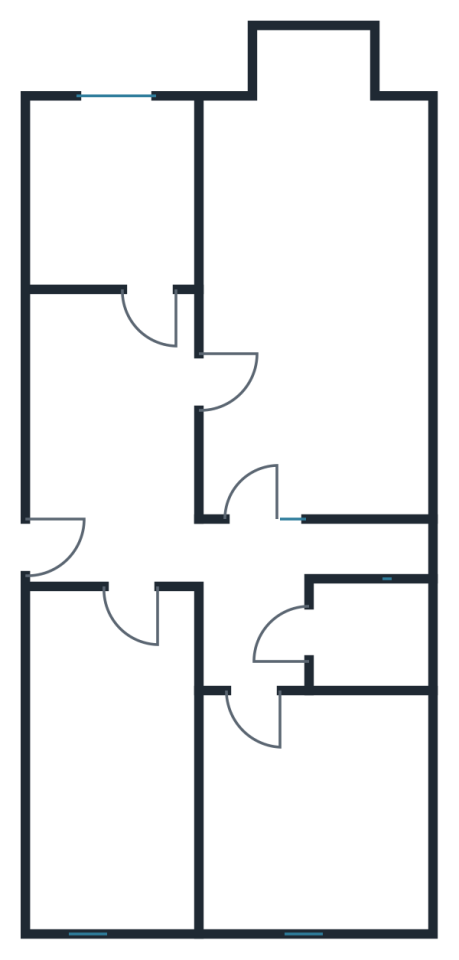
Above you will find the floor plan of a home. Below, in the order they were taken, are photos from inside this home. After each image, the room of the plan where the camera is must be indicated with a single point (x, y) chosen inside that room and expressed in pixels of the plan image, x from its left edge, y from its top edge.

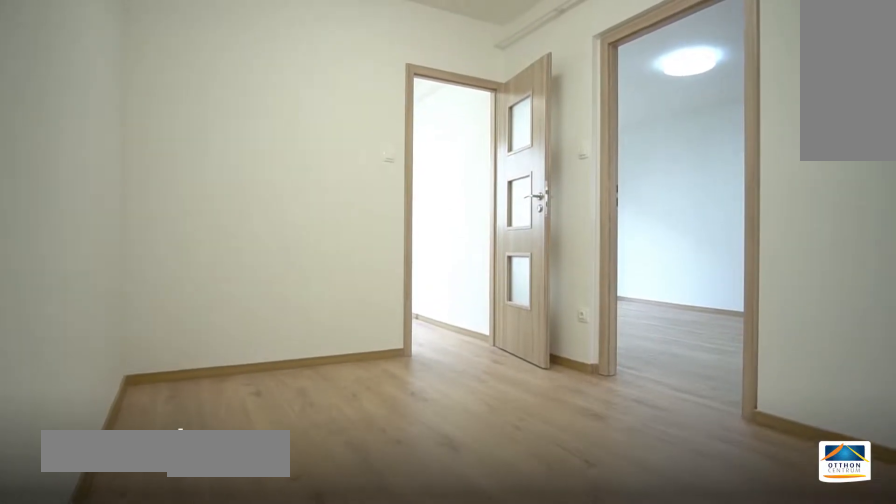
(104, 424)
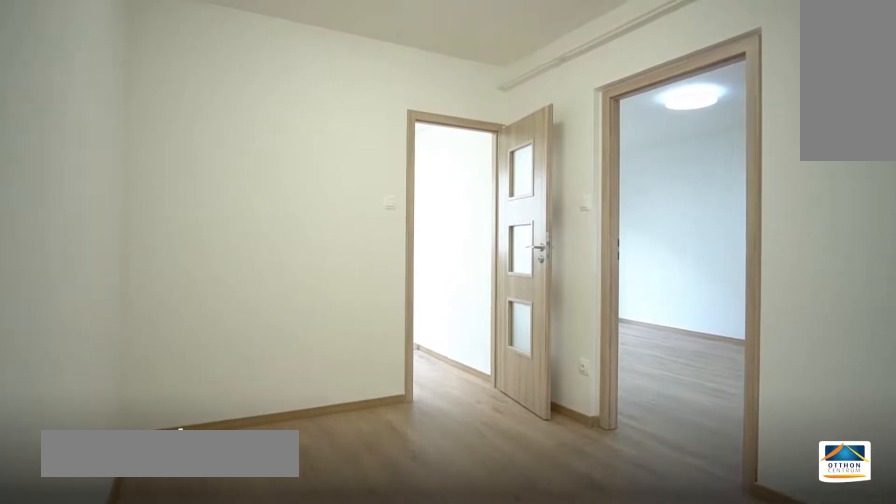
(105, 424)
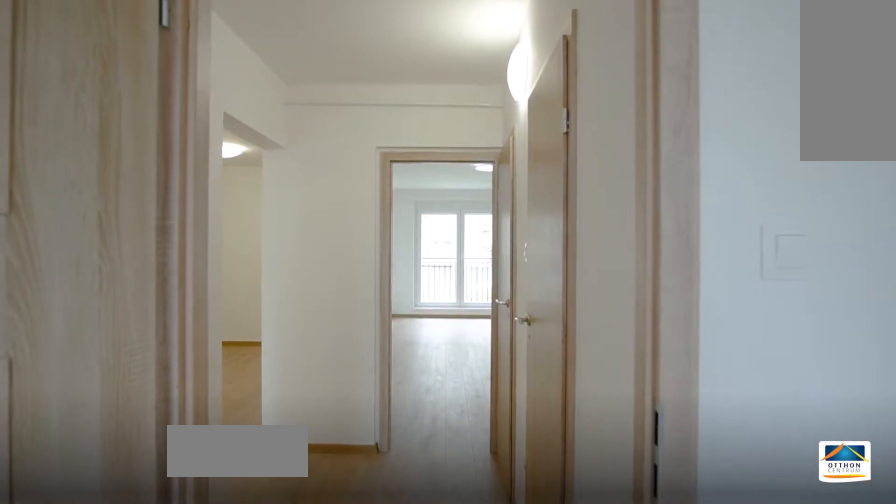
(257, 605)
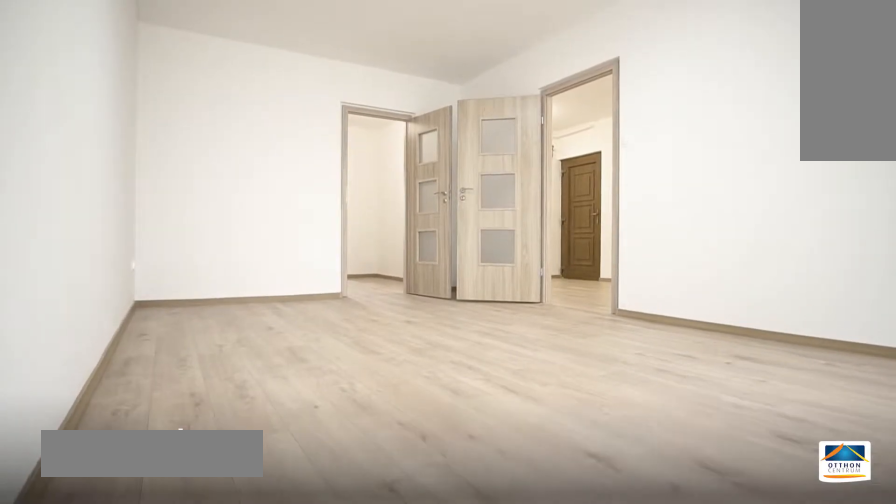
(309, 272)
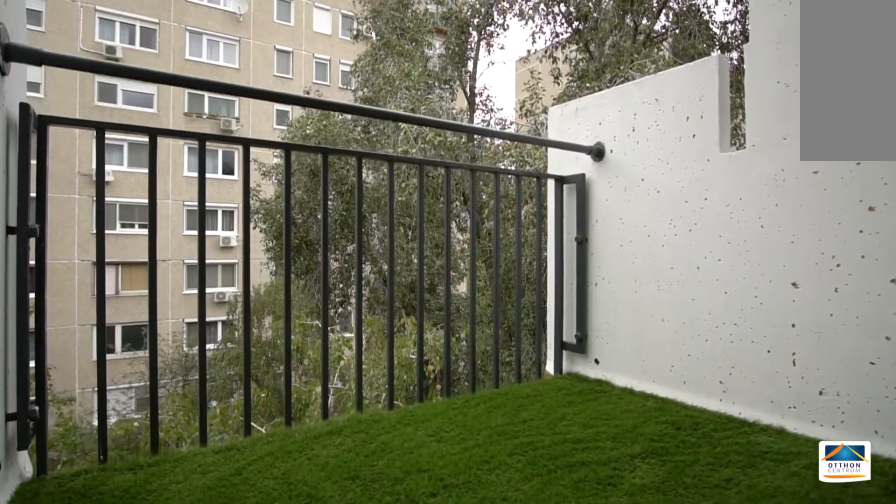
(313, 62)
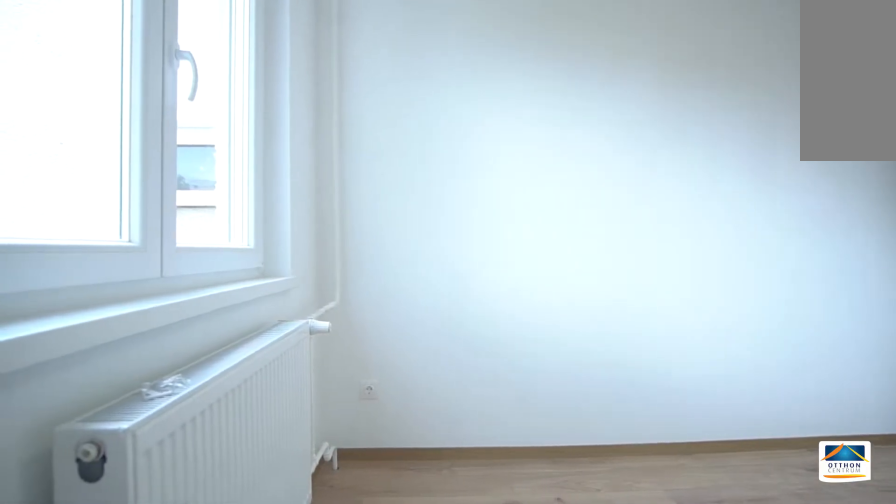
(325, 813)
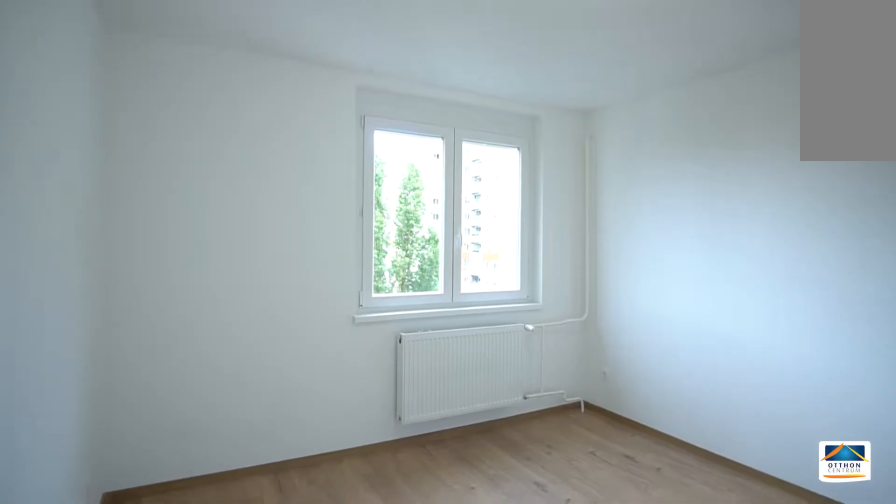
(326, 813)
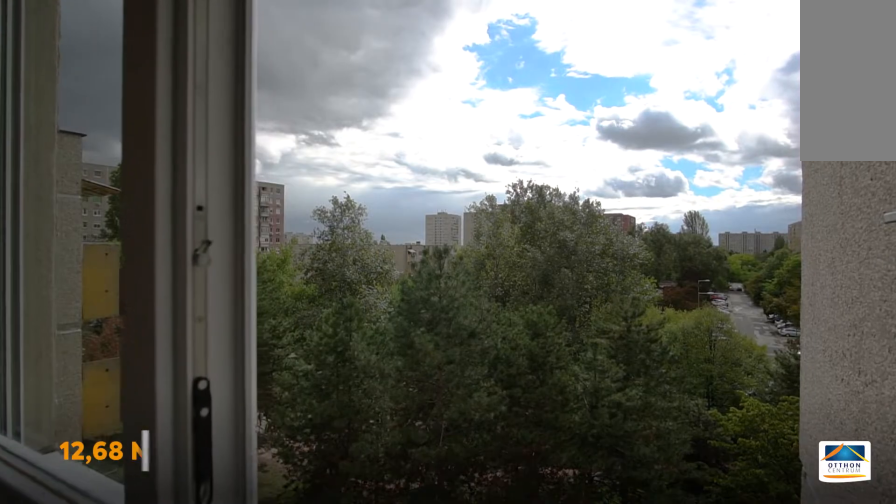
(110, 812)
